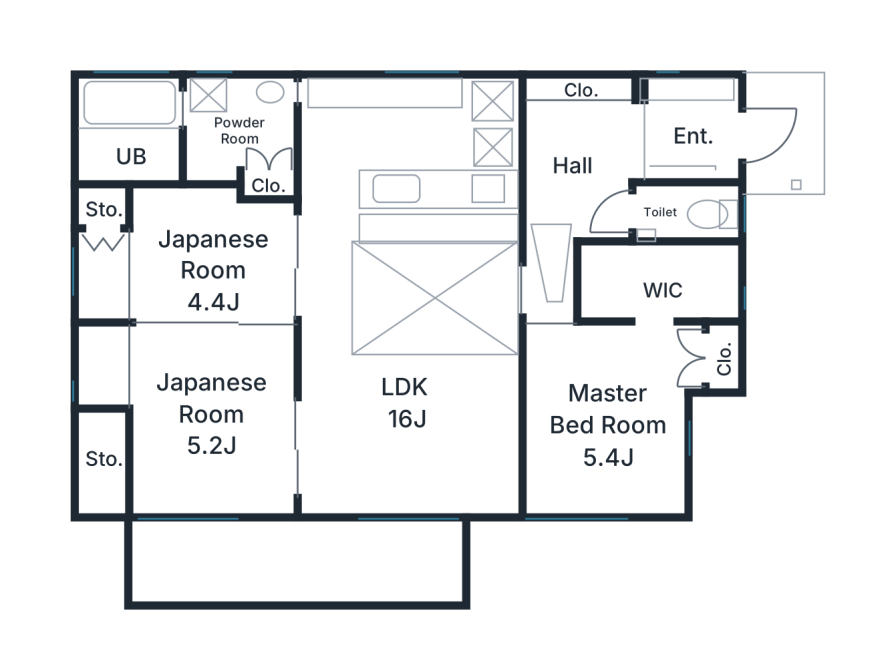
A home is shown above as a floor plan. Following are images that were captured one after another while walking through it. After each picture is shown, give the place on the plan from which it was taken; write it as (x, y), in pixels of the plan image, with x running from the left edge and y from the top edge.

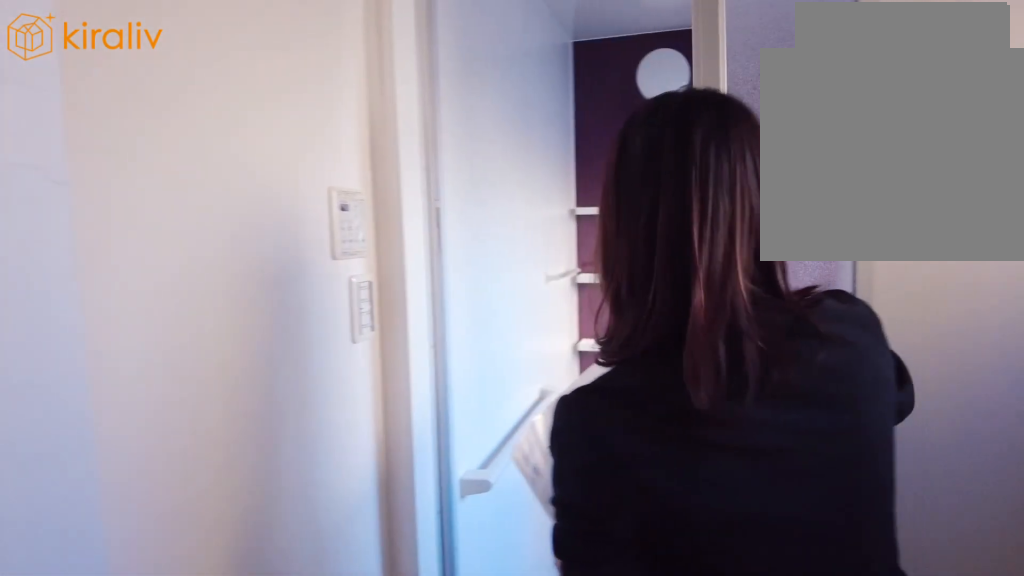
(149, 159)
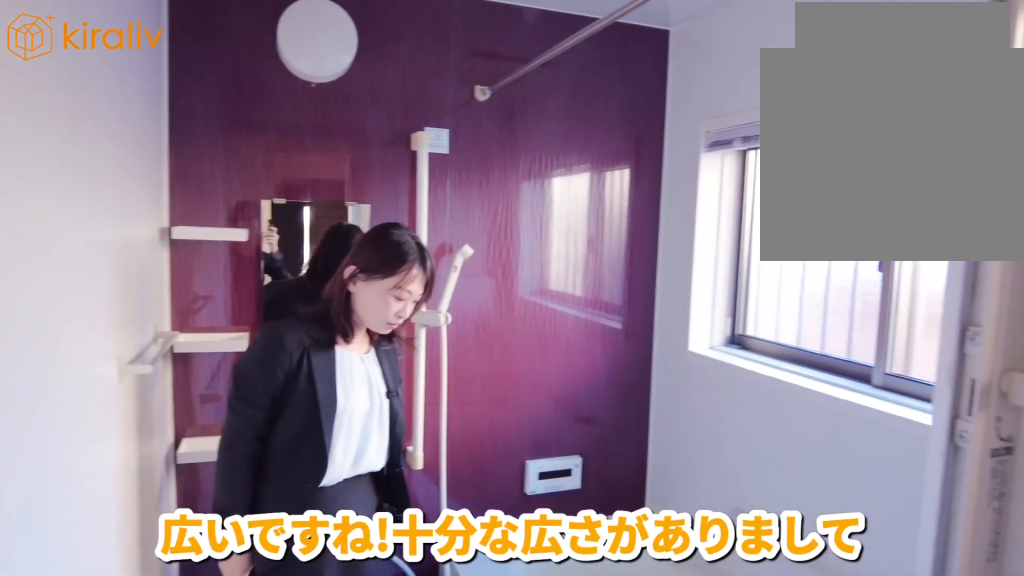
(136, 159)
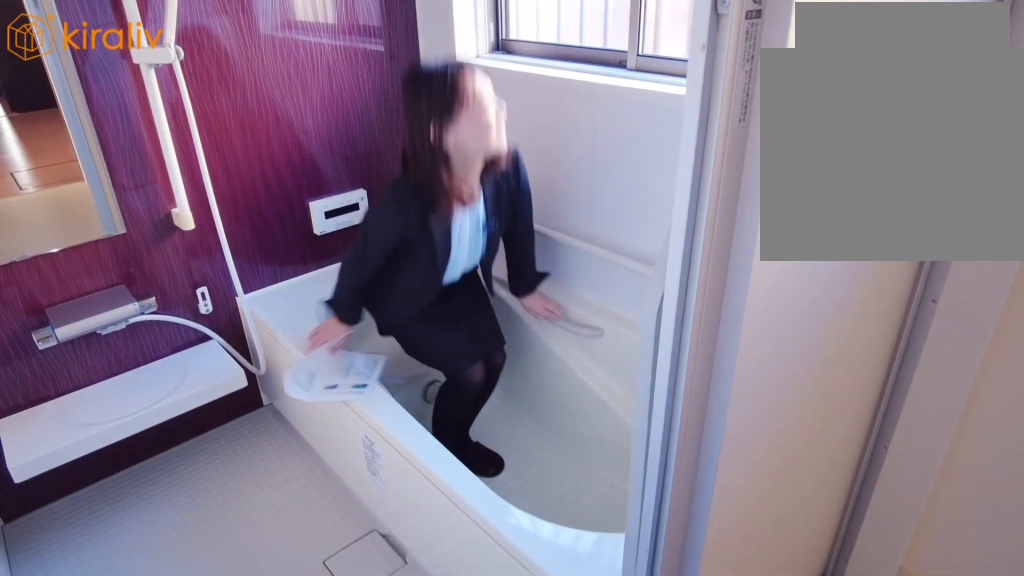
(137, 157)
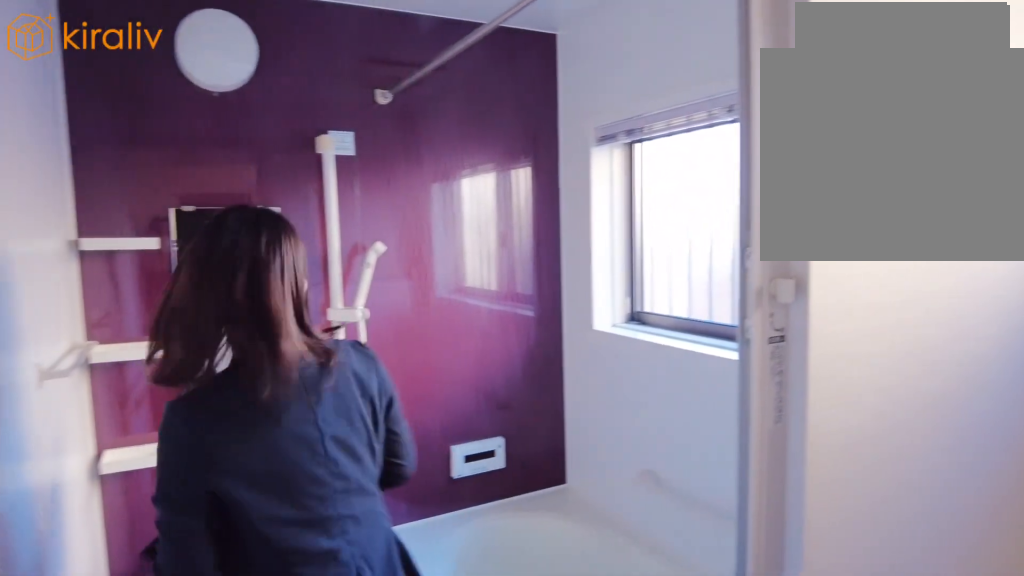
(136, 159)
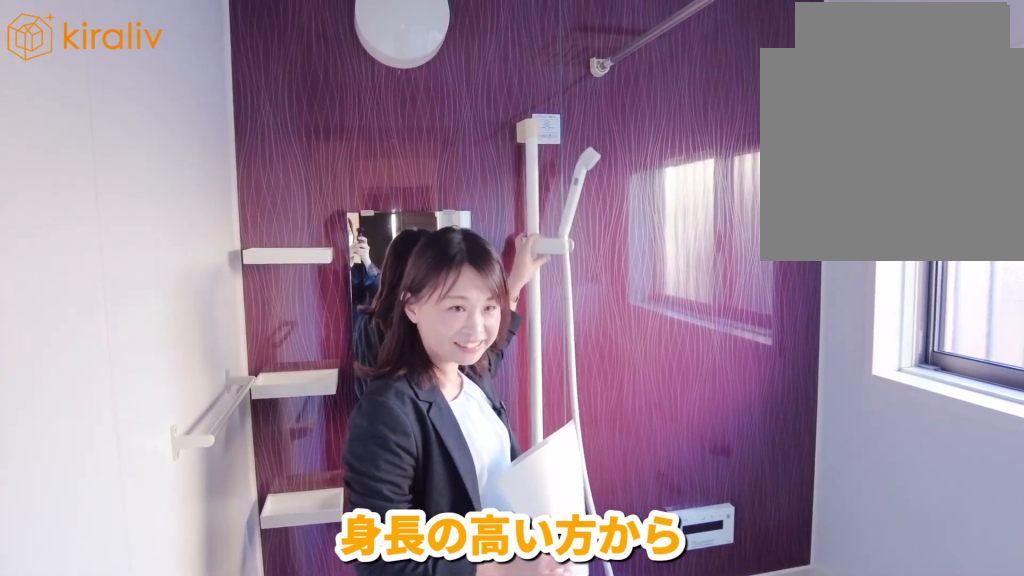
(137, 159)
